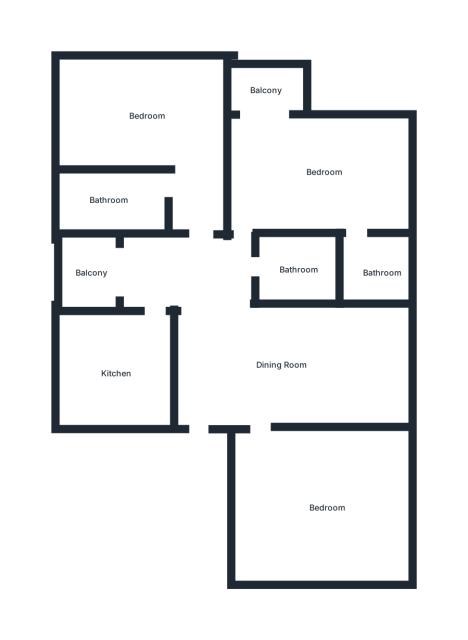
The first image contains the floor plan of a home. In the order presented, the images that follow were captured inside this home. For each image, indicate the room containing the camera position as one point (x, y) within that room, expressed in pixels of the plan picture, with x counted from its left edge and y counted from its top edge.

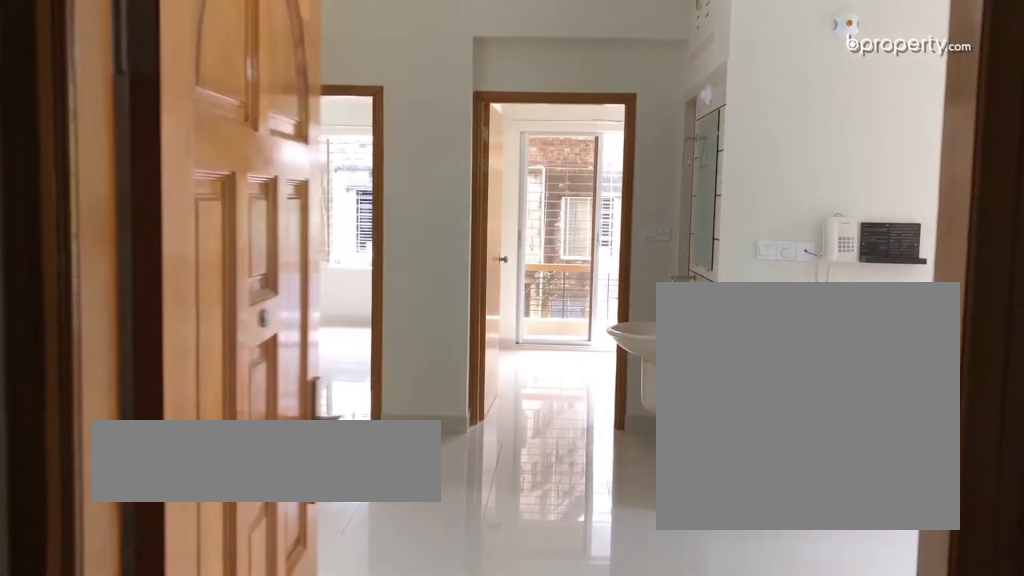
(283, 362)
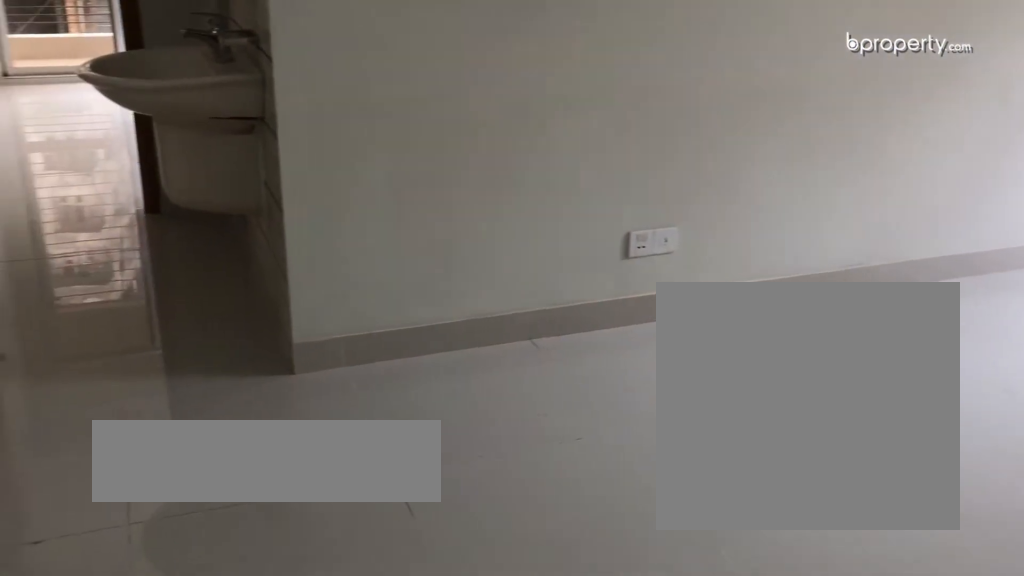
(283, 362)
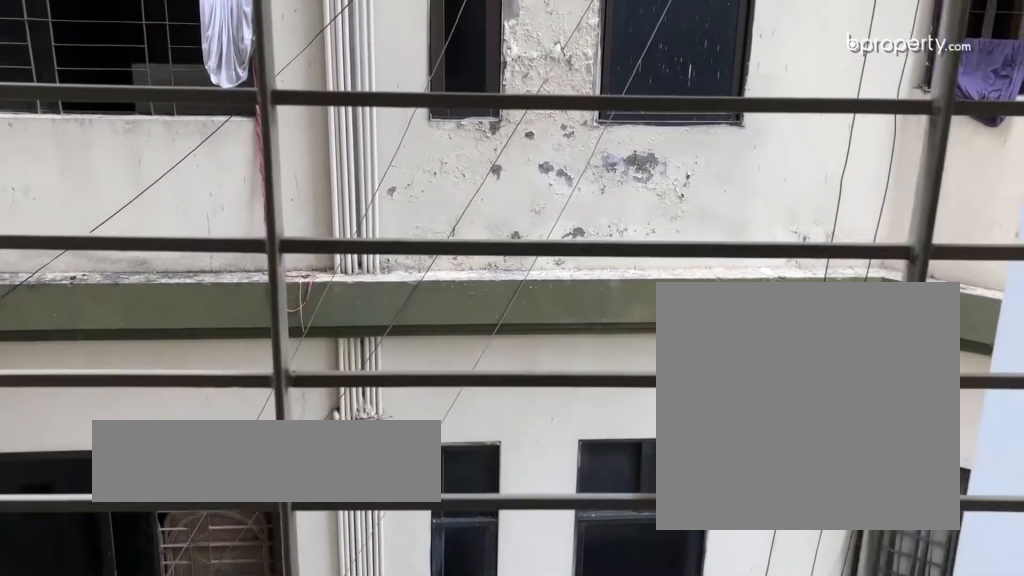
(93, 274)
